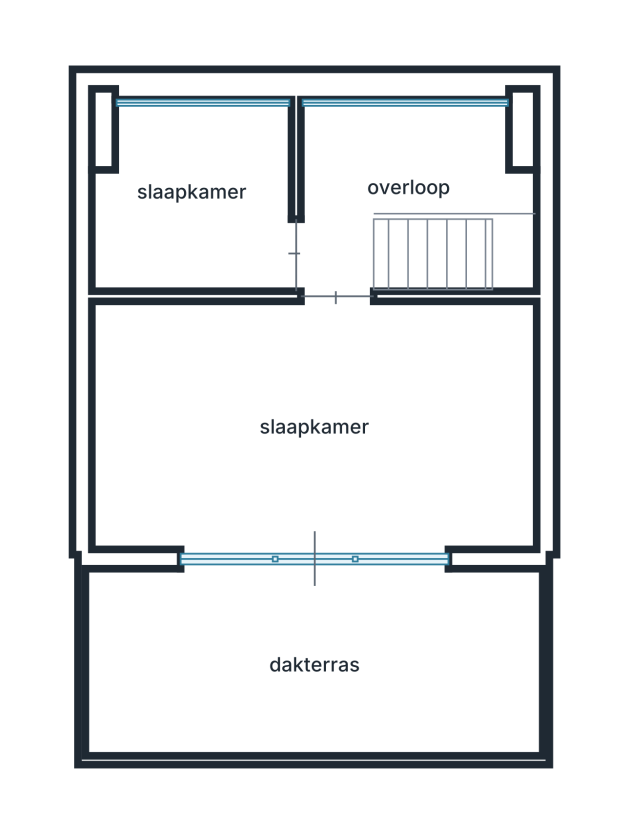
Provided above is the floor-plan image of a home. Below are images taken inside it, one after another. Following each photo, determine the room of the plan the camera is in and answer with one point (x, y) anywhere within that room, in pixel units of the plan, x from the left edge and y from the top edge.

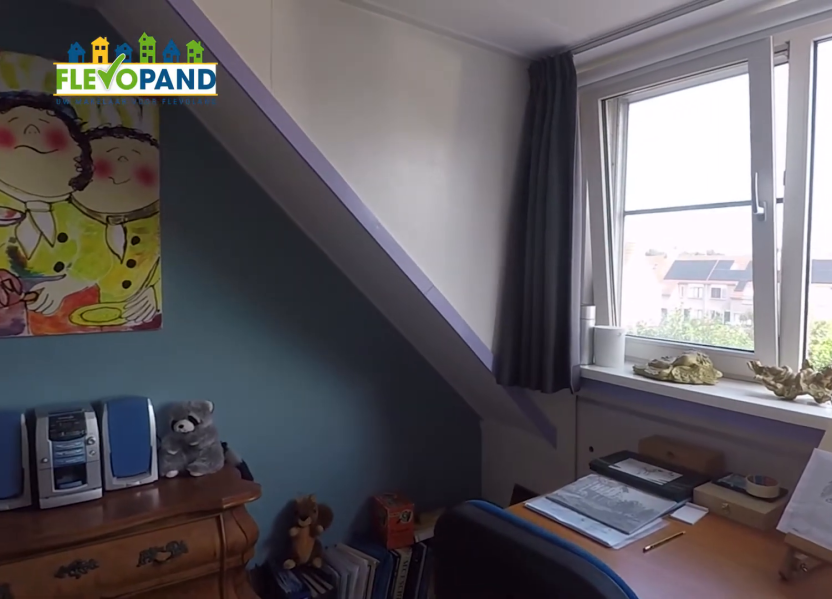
(197, 201)
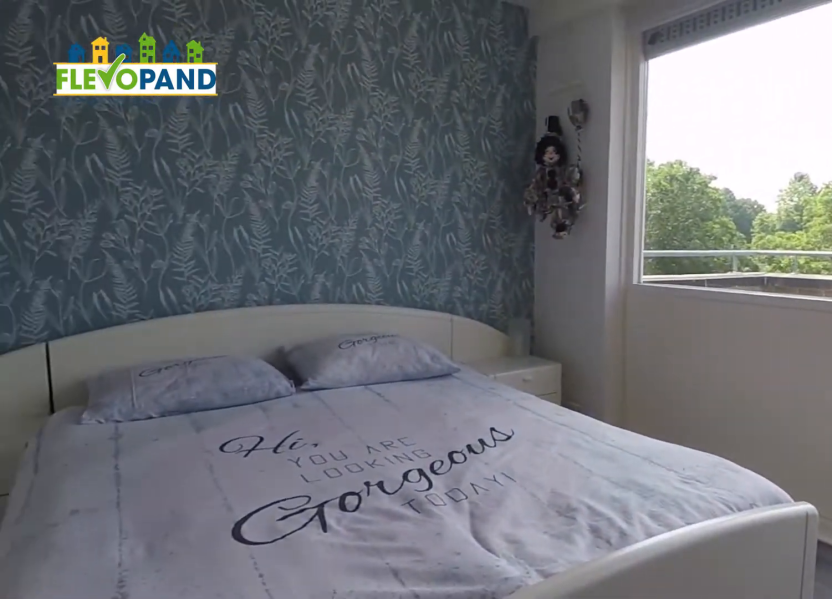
(313, 426)
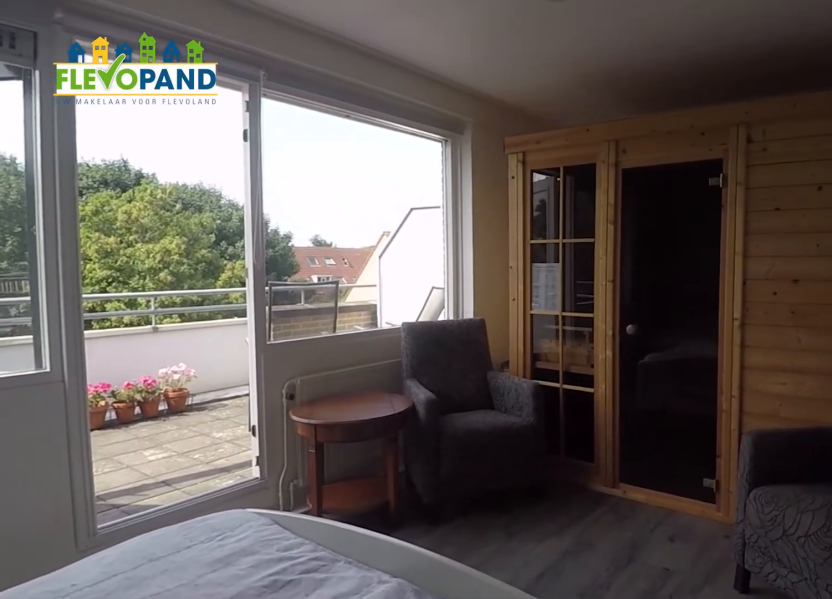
(313, 426)
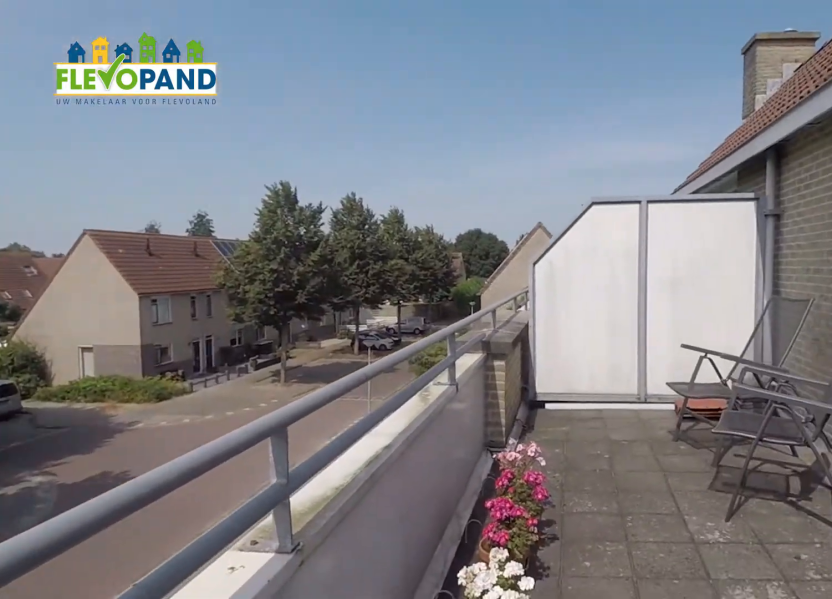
(313, 663)
